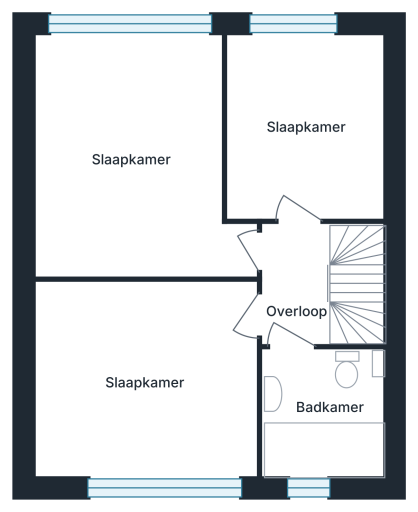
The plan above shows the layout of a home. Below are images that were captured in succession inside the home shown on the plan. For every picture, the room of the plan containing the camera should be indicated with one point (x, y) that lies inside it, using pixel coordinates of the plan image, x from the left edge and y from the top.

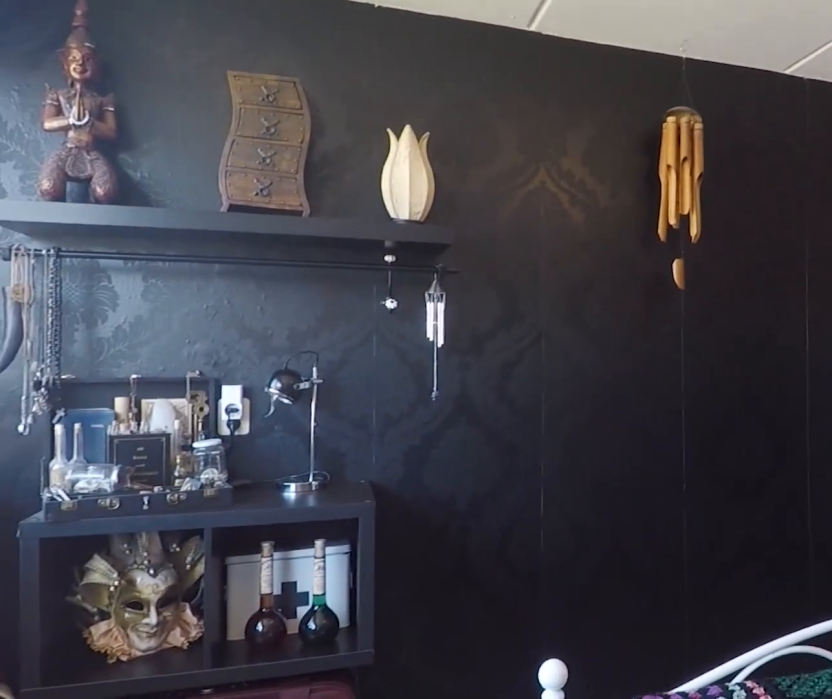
(87, 95)
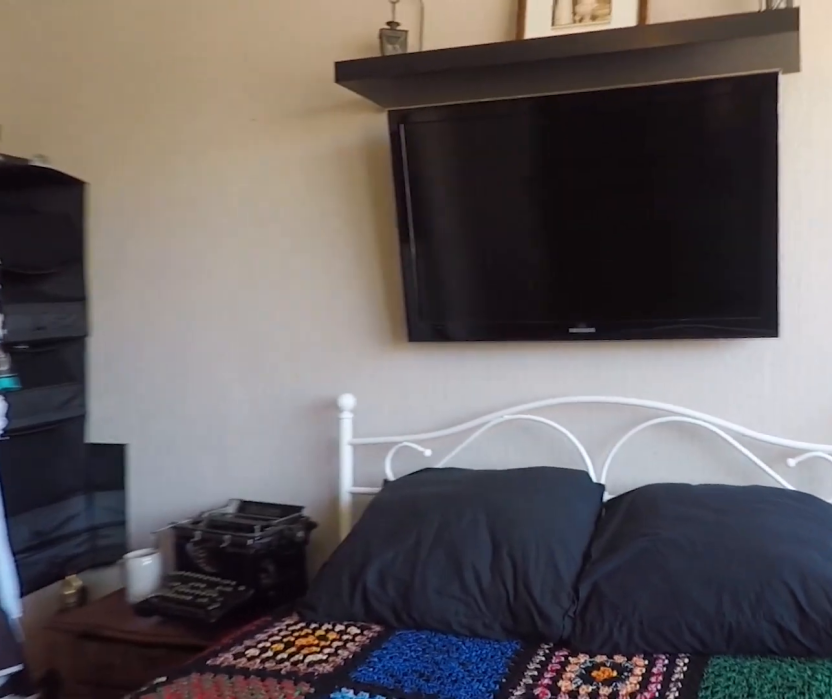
(87, 95)
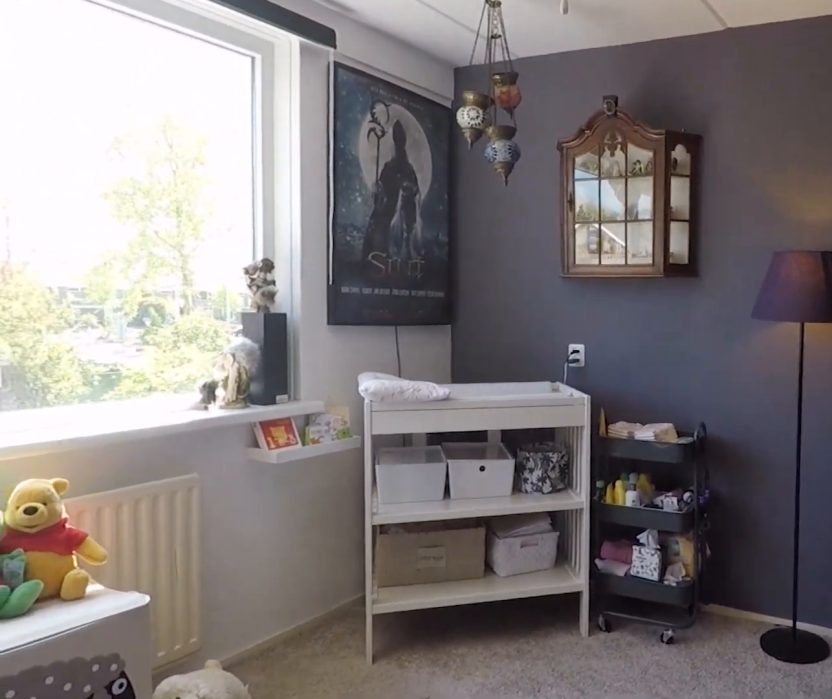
(143, 394)
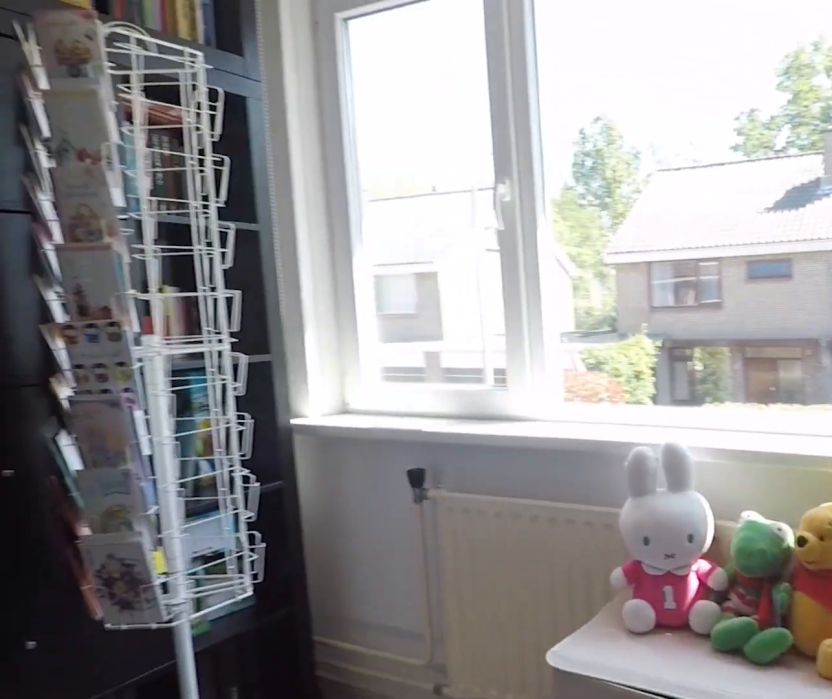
(143, 394)
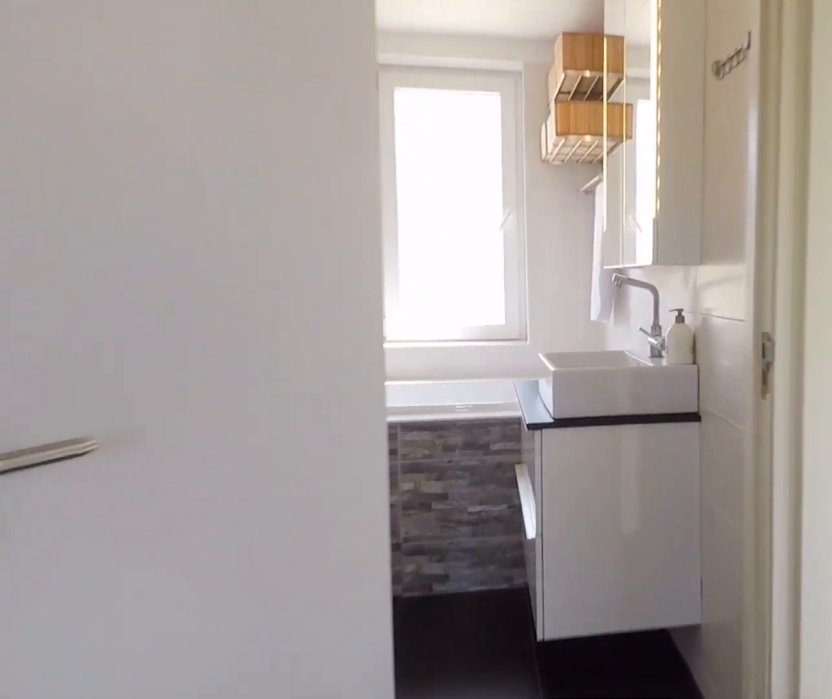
(295, 284)
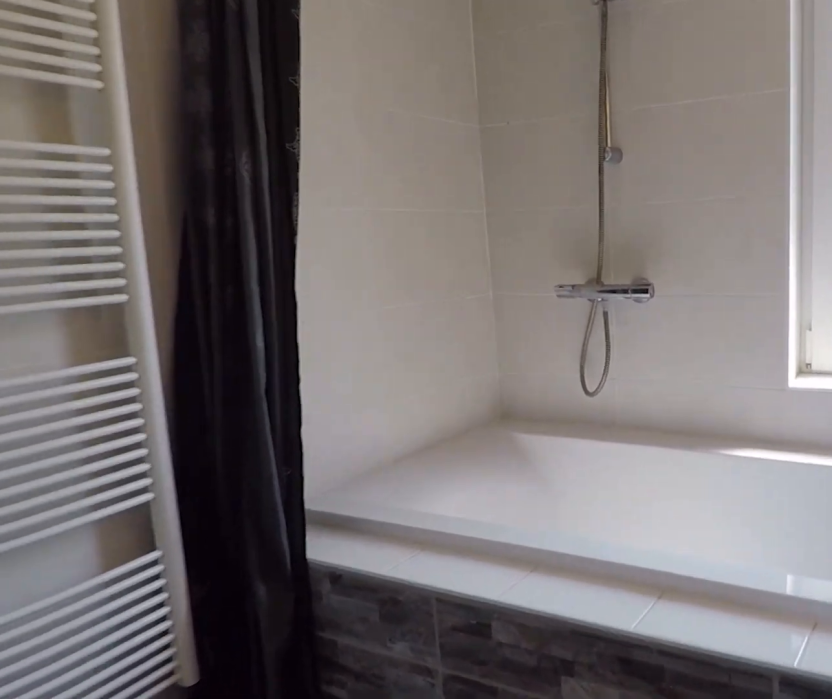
(323, 414)
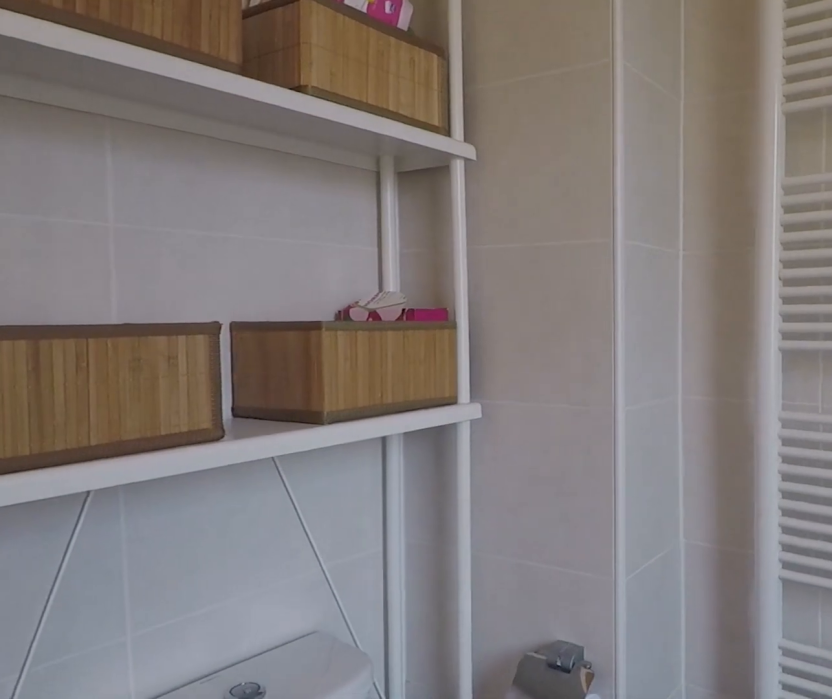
(323, 414)
